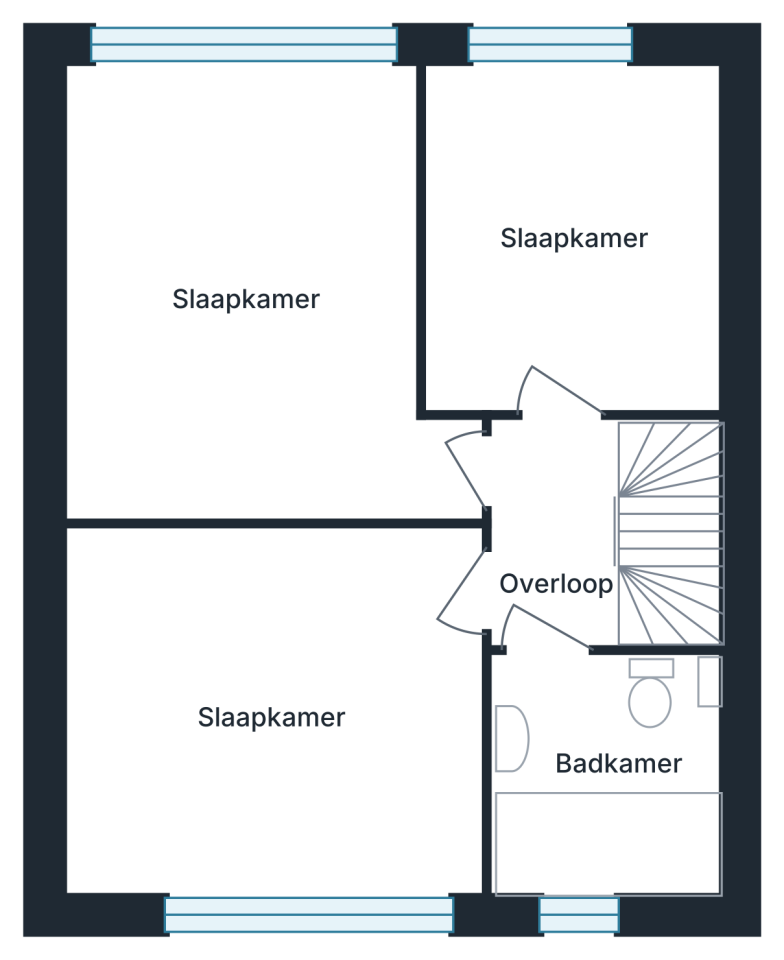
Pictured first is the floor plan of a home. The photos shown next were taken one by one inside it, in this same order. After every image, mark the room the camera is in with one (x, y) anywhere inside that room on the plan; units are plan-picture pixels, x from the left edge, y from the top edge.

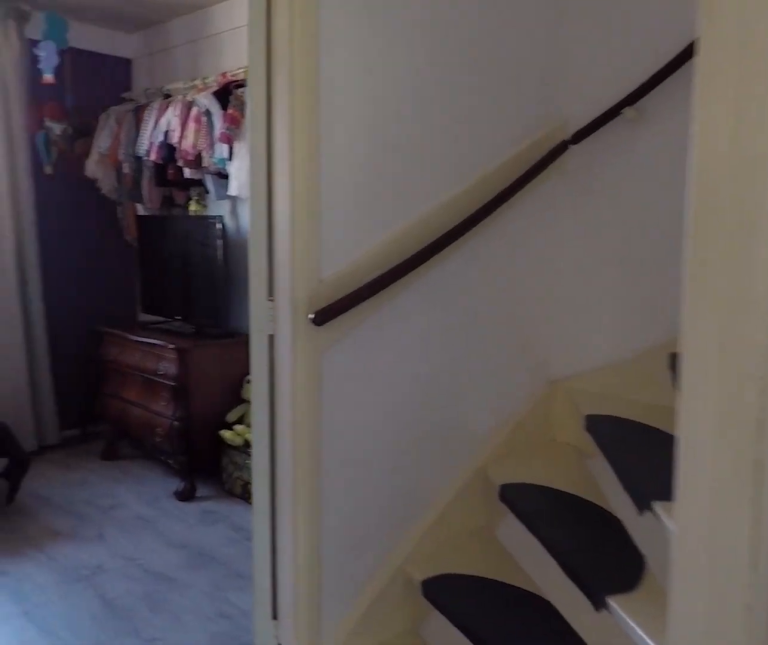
(554, 532)
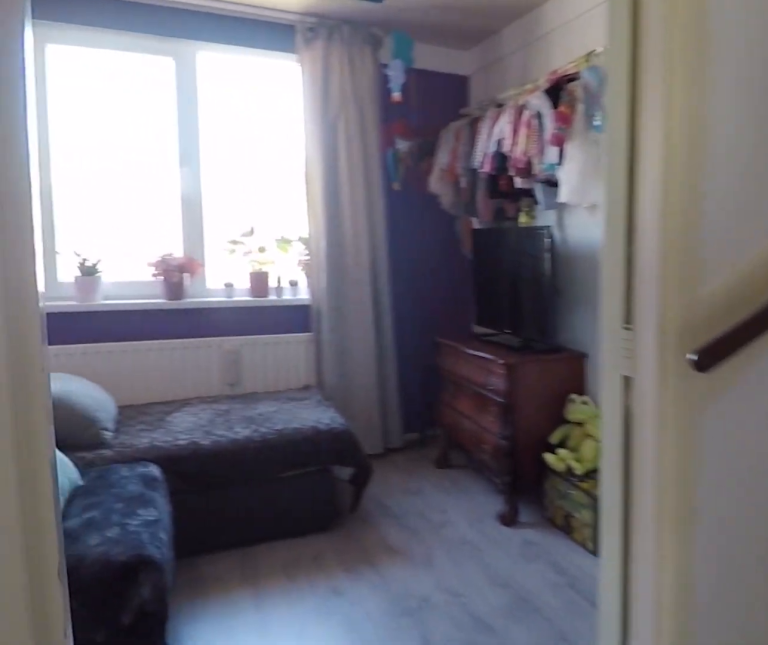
(554, 532)
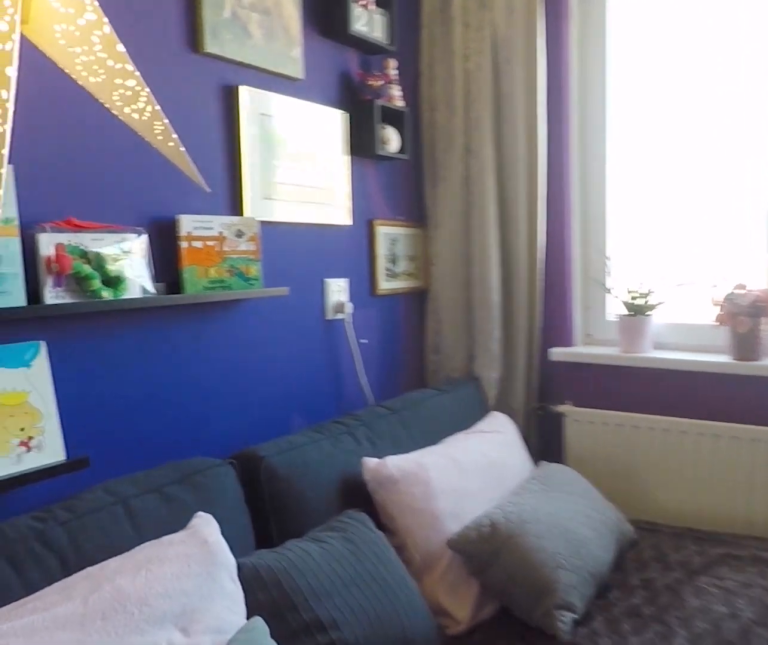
(574, 234)
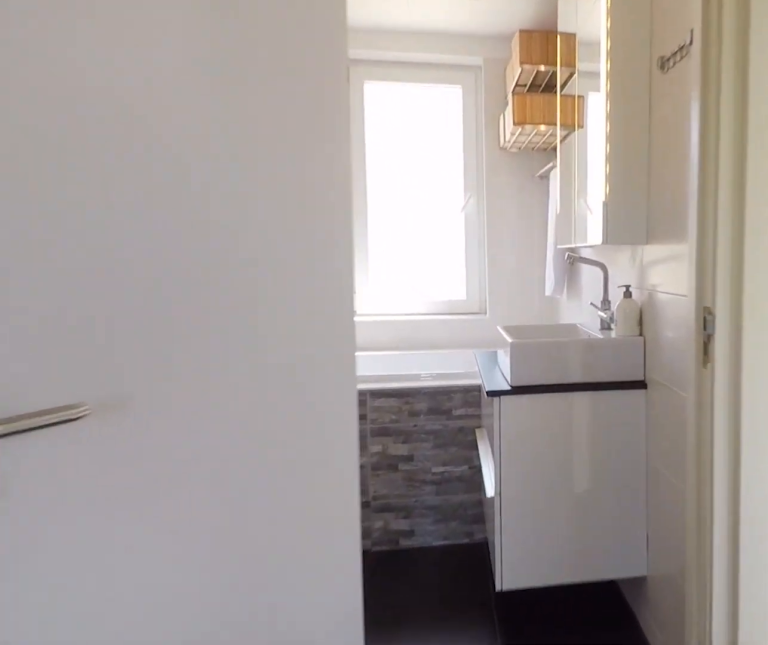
(554, 532)
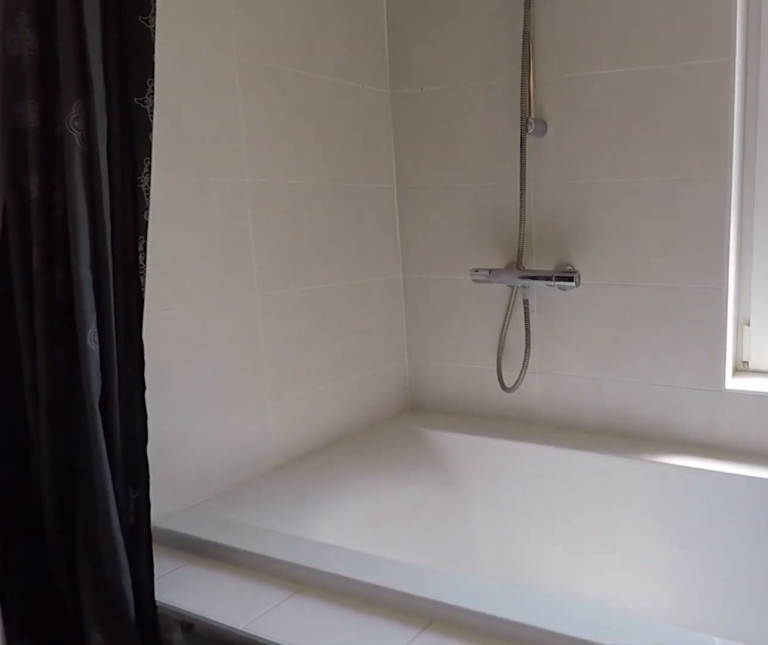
(607, 777)
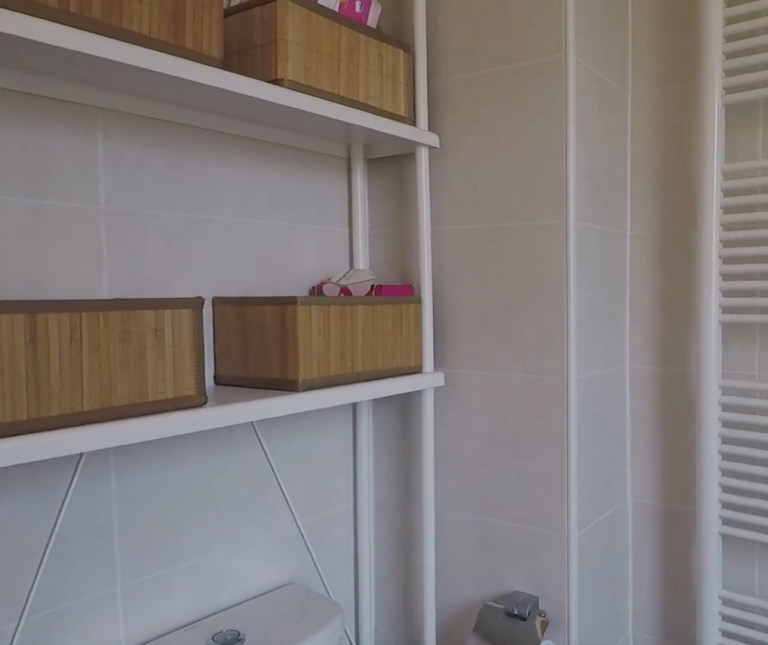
(607, 777)
